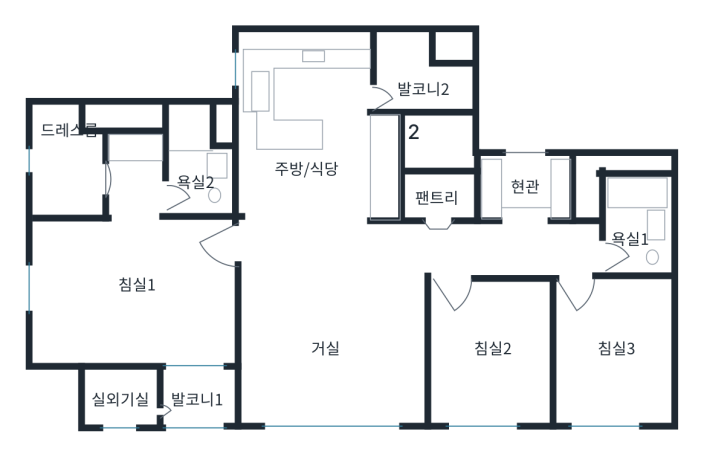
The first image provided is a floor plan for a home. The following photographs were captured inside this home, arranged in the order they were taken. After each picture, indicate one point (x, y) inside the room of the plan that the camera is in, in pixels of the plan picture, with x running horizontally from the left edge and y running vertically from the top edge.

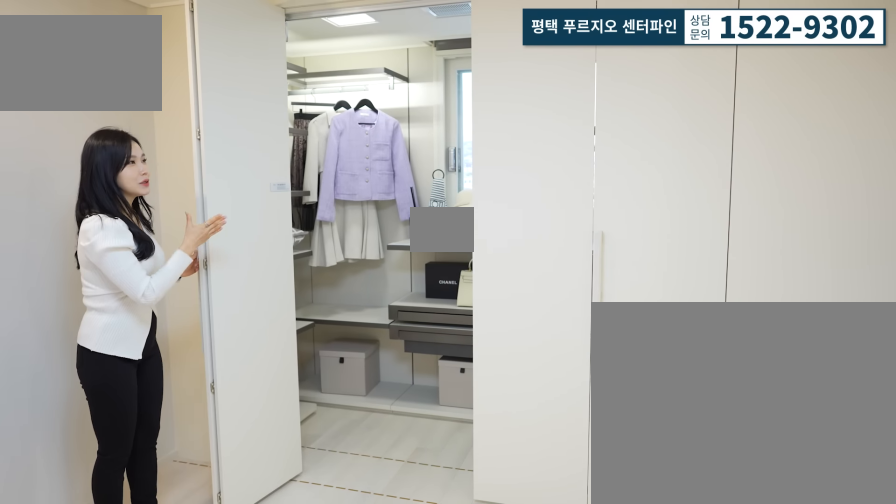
(84, 290)
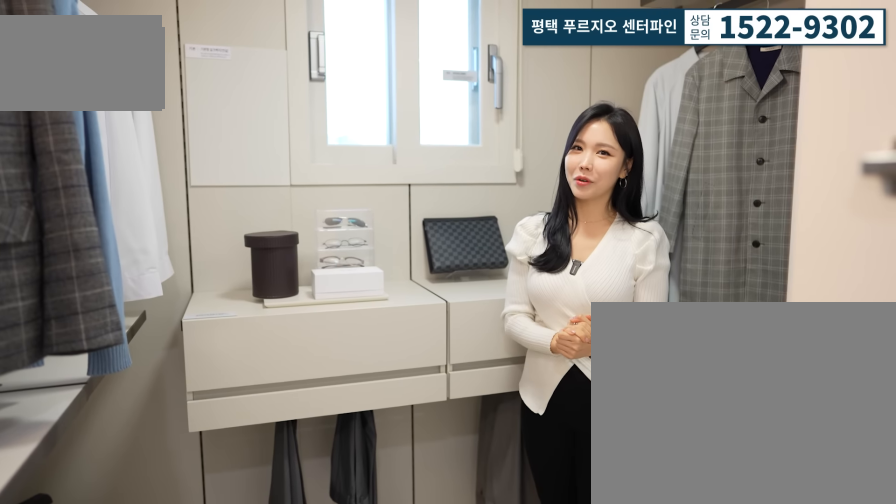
(76, 162)
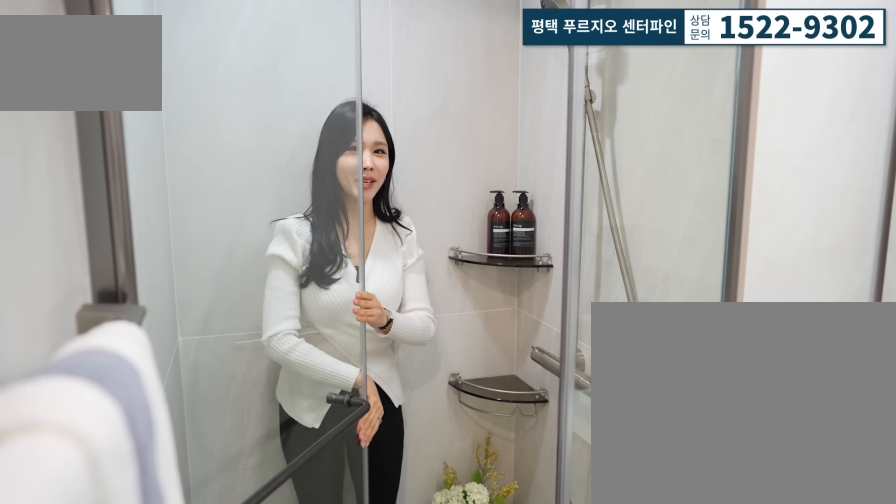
(193, 178)
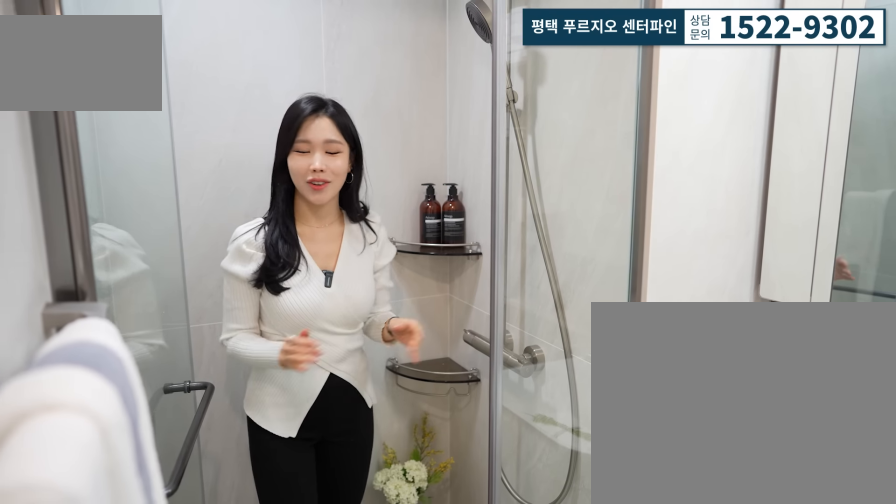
(193, 178)
